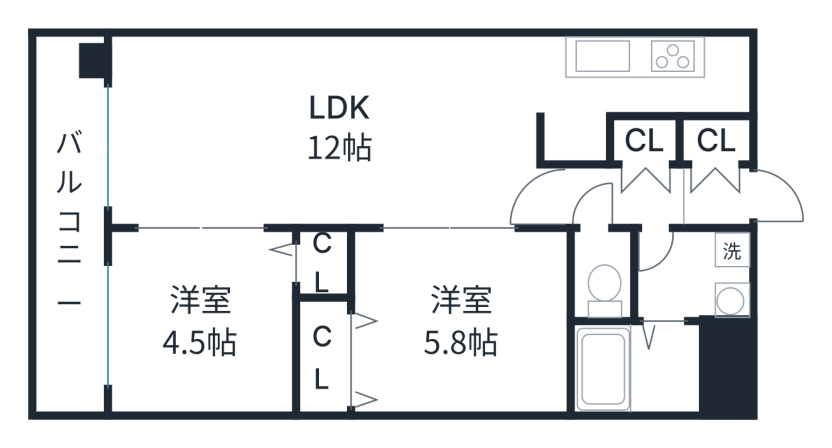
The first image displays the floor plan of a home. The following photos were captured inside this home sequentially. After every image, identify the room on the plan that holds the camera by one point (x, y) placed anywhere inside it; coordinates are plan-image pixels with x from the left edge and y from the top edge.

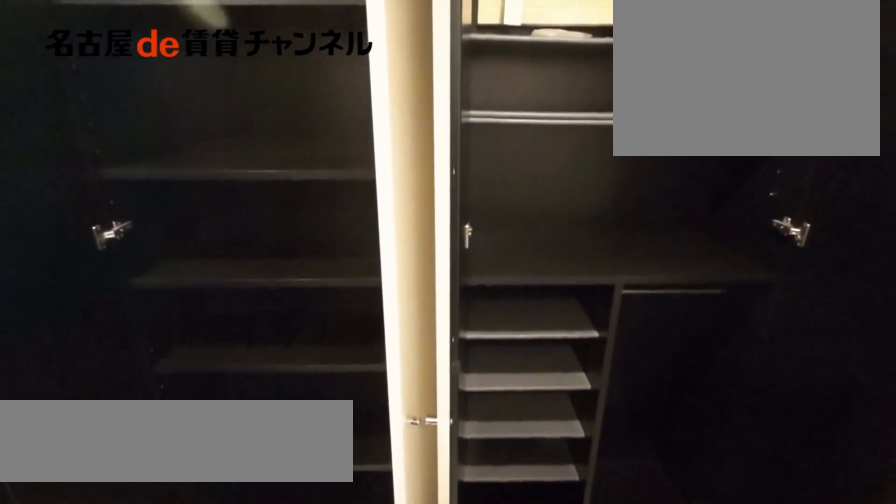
(680, 171)
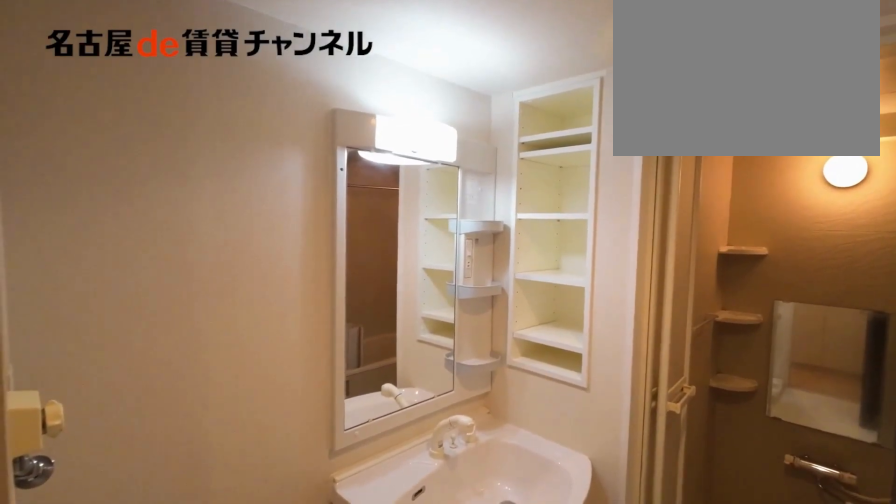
(694, 275)
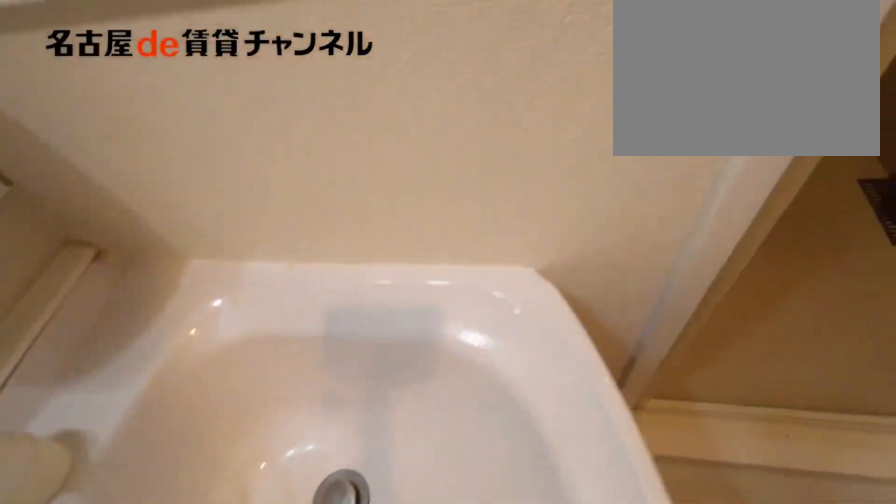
(694, 275)
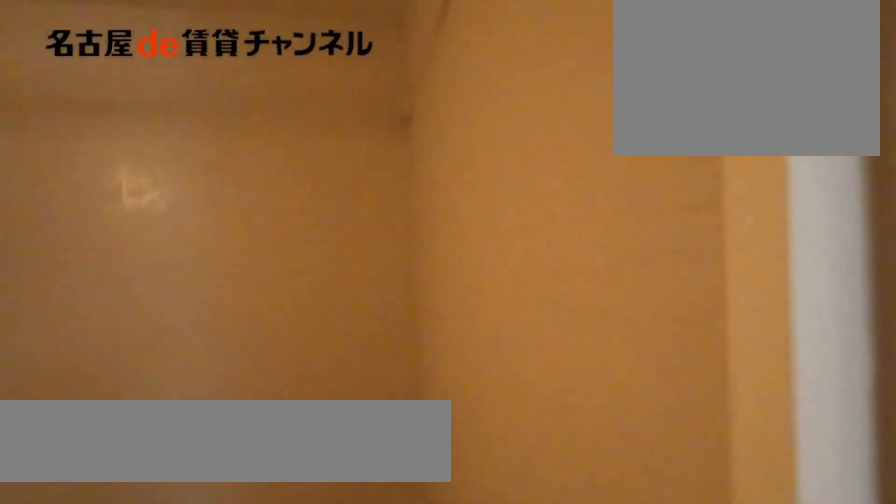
(634, 366)
